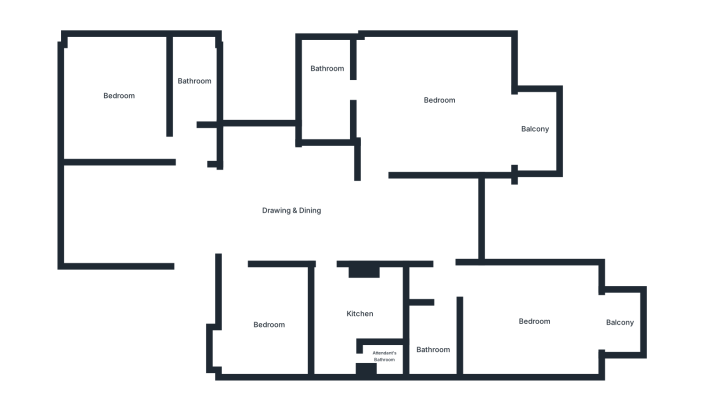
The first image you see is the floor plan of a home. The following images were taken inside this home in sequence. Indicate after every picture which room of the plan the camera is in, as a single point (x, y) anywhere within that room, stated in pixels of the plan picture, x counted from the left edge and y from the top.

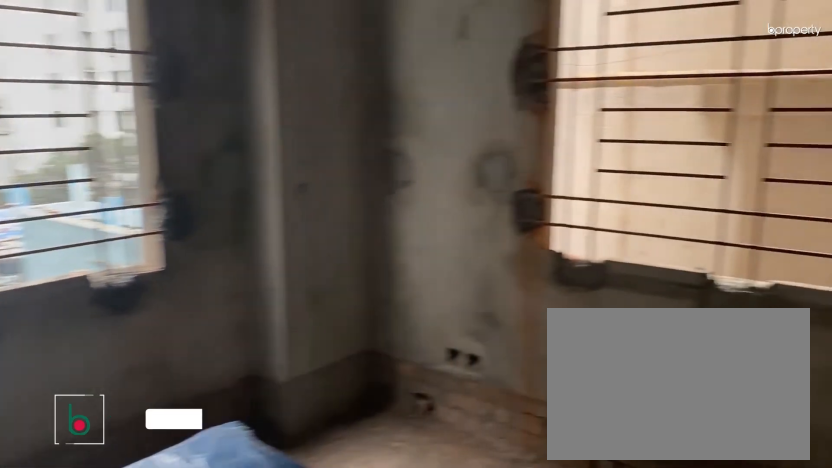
(117, 97)
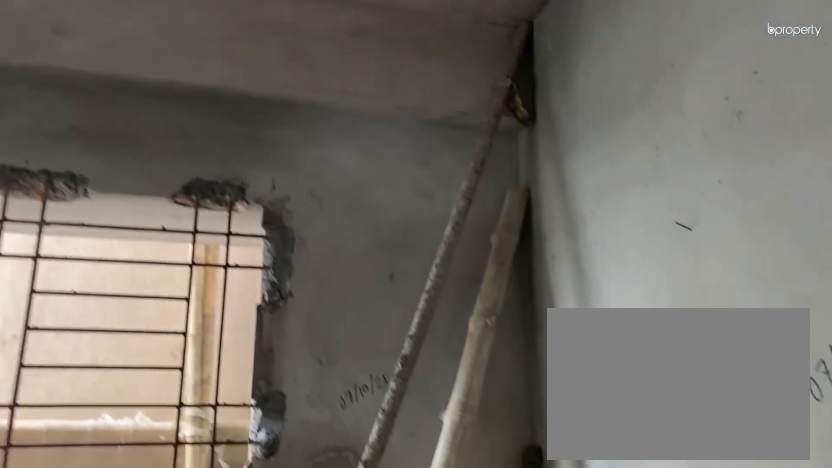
(117, 97)
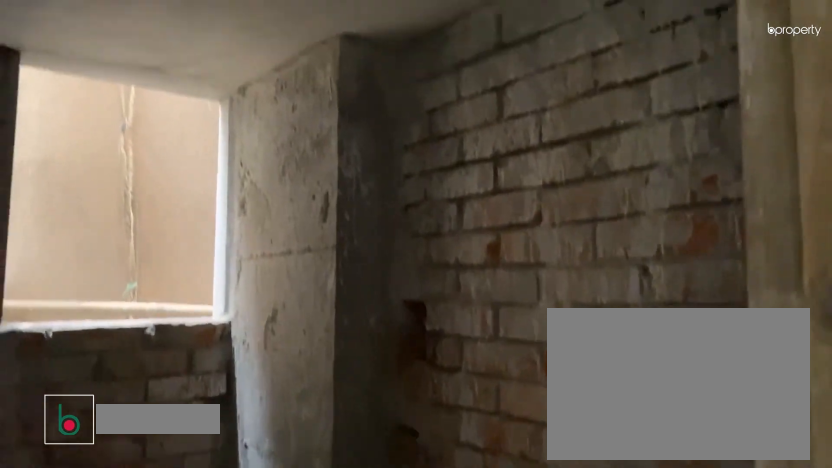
(191, 83)
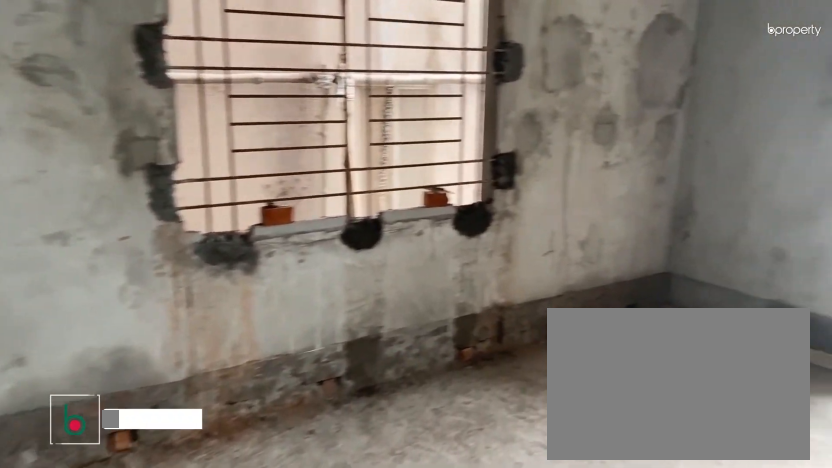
(439, 107)
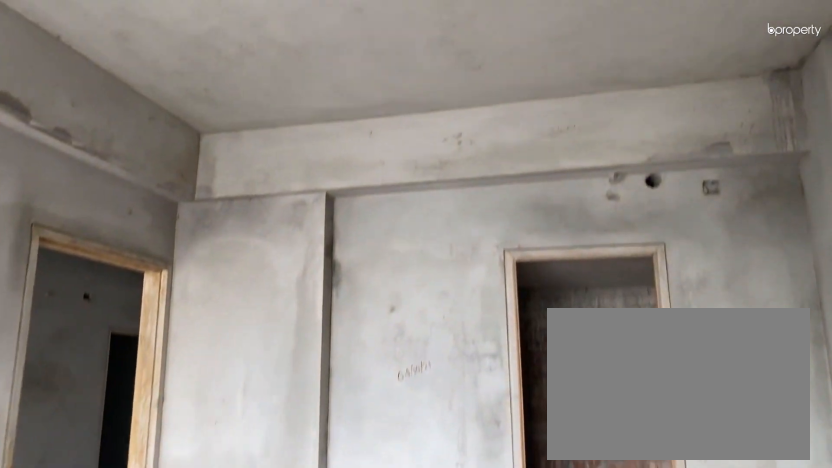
(439, 107)
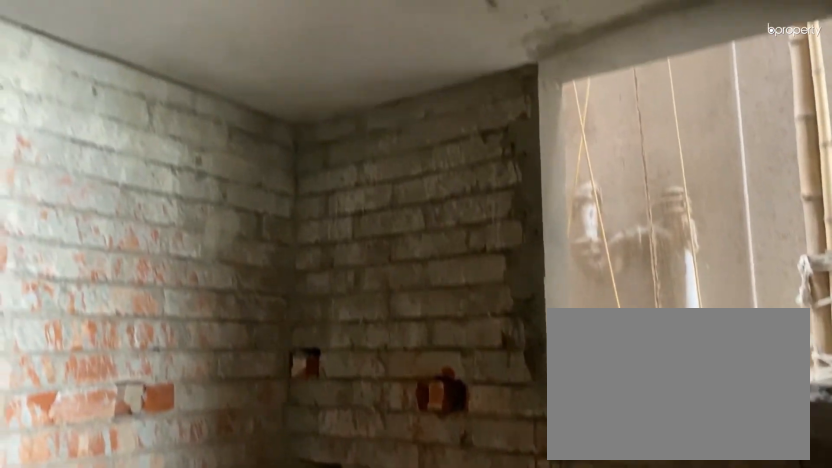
(325, 92)
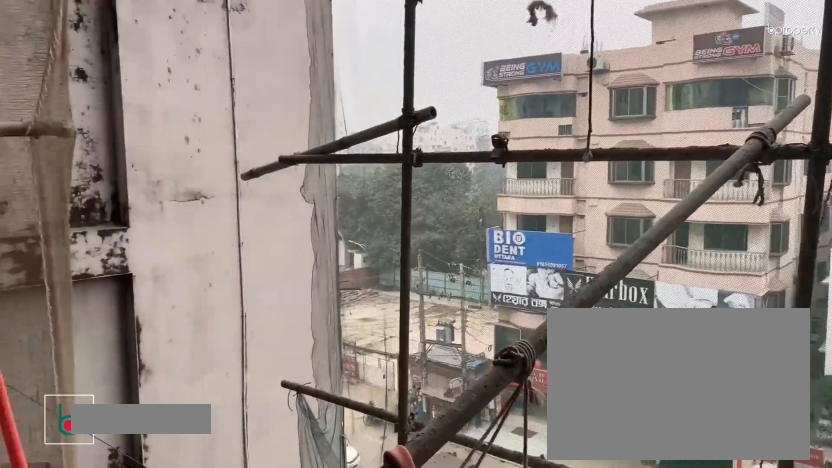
(530, 129)
